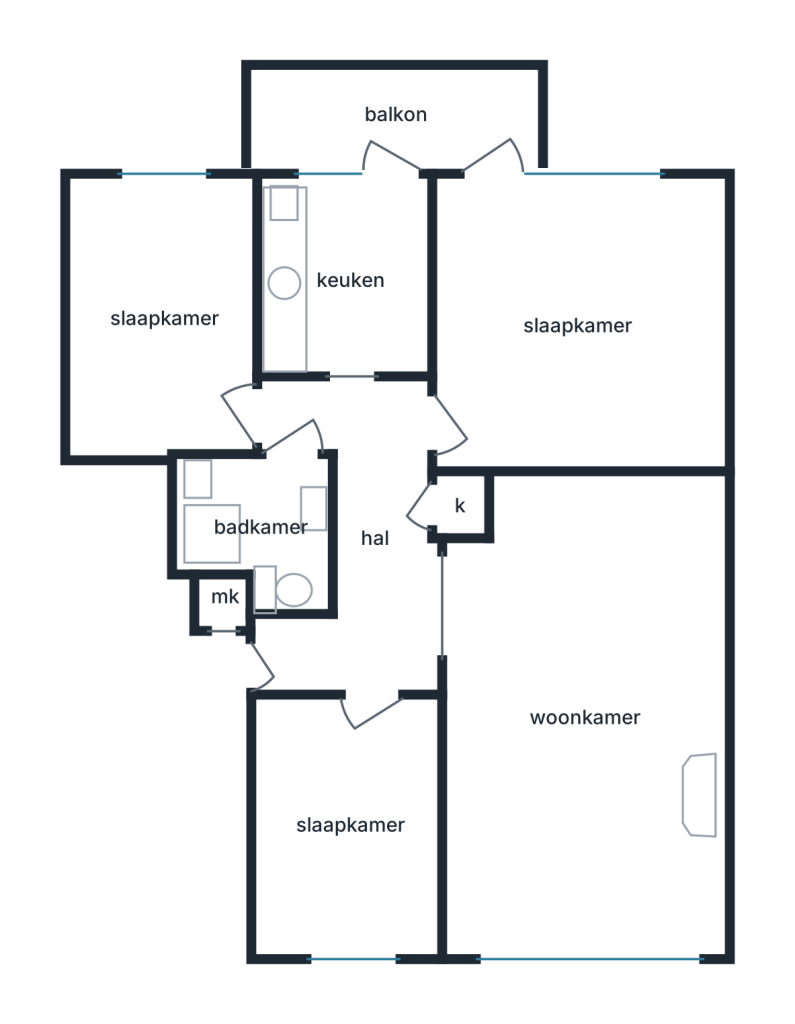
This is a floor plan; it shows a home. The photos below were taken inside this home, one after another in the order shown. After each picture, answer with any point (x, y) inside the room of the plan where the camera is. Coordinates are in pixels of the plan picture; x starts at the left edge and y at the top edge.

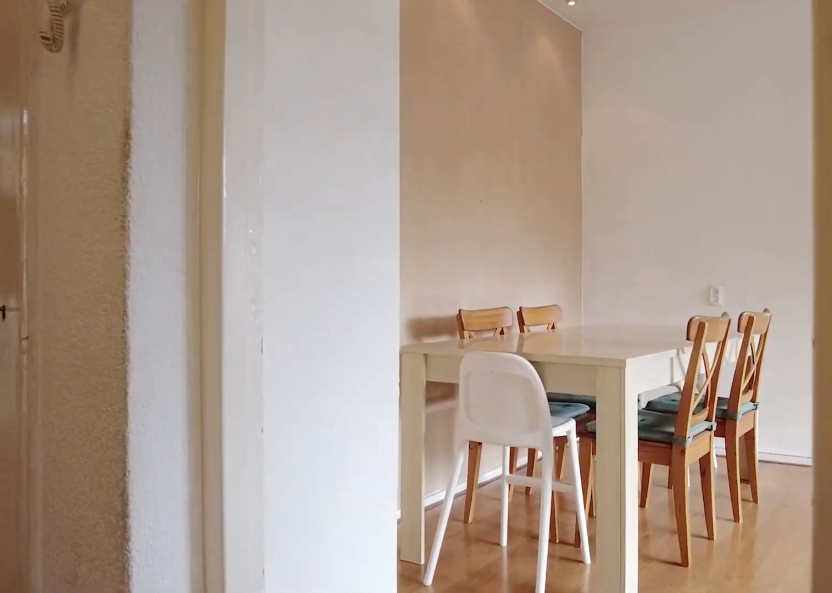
(362, 536)
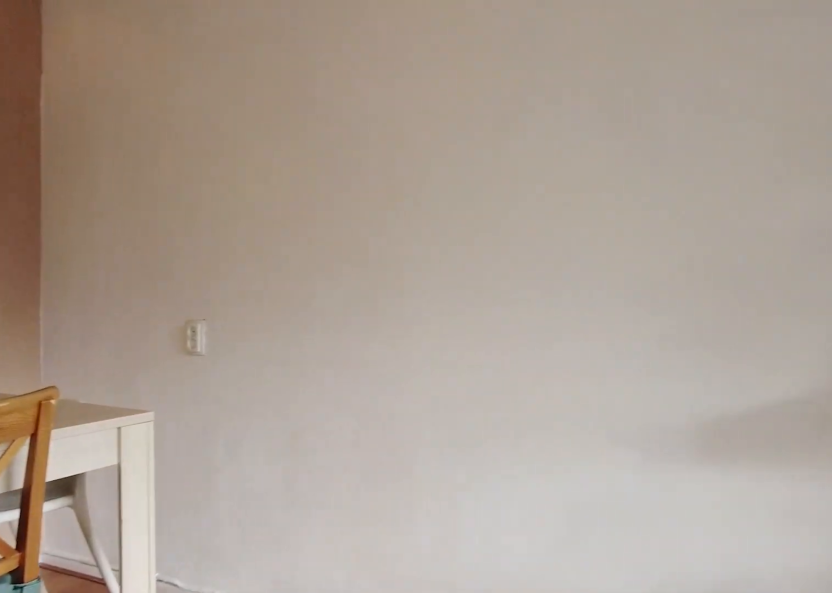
(583, 715)
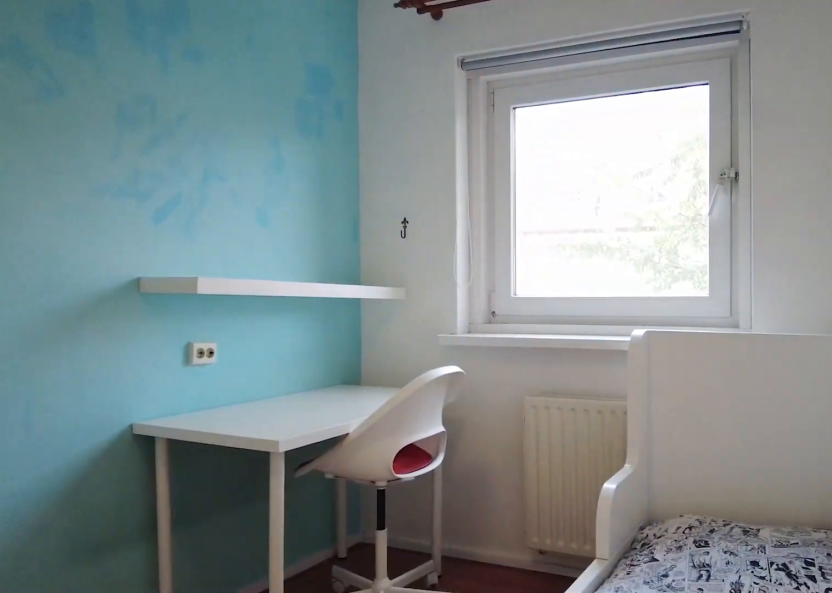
(167, 316)
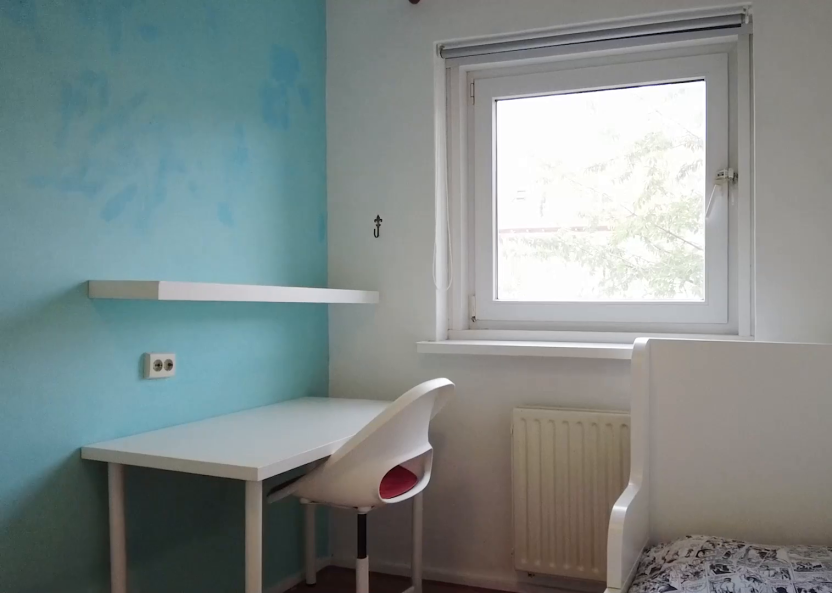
(167, 316)
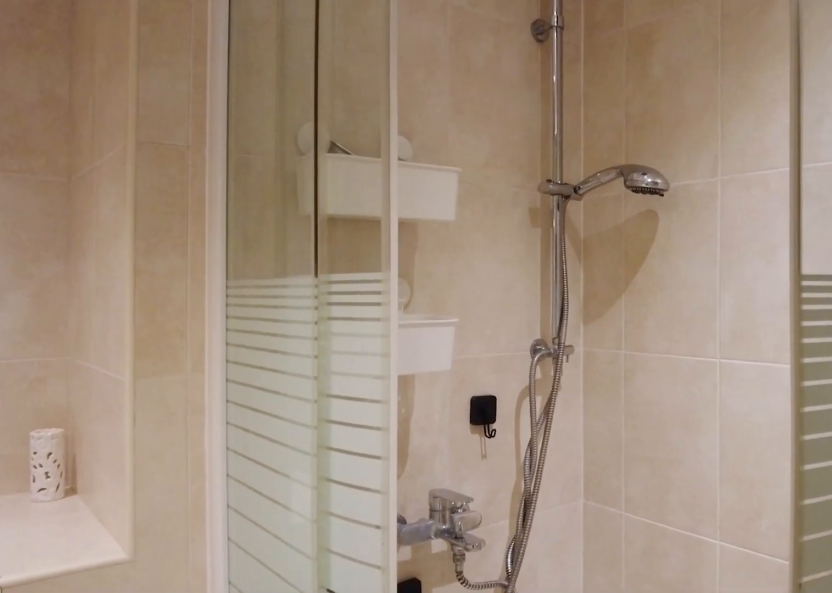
(262, 525)
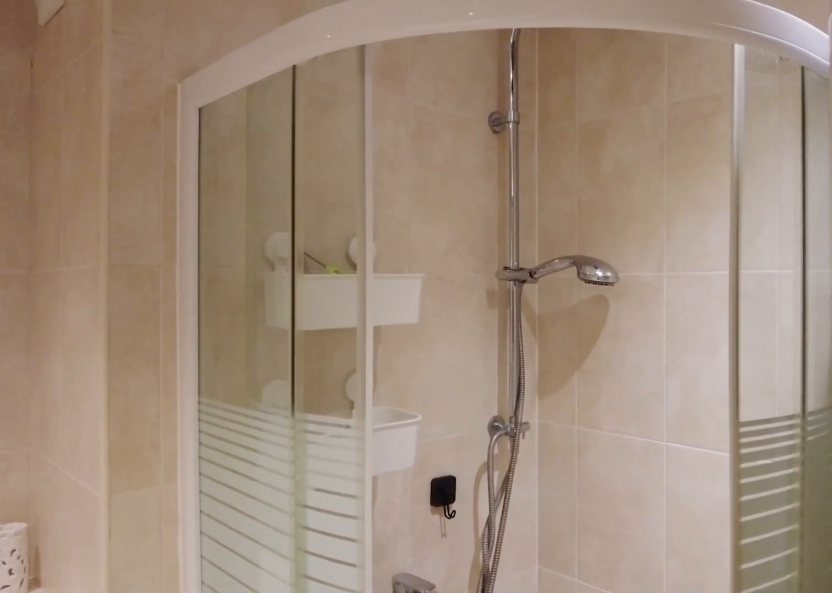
(262, 525)
